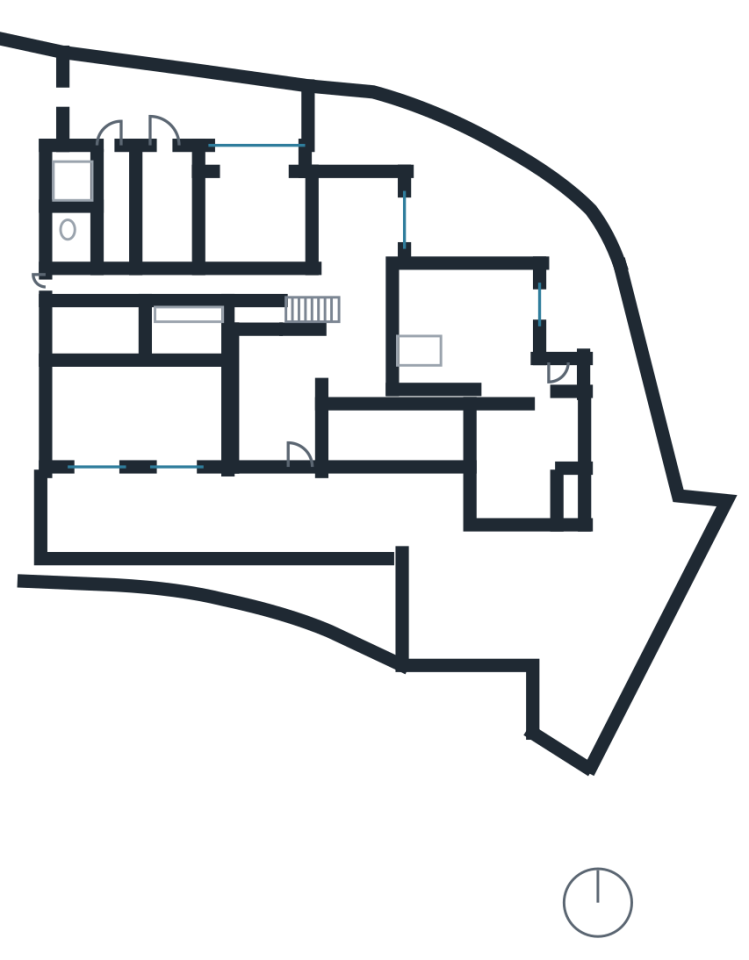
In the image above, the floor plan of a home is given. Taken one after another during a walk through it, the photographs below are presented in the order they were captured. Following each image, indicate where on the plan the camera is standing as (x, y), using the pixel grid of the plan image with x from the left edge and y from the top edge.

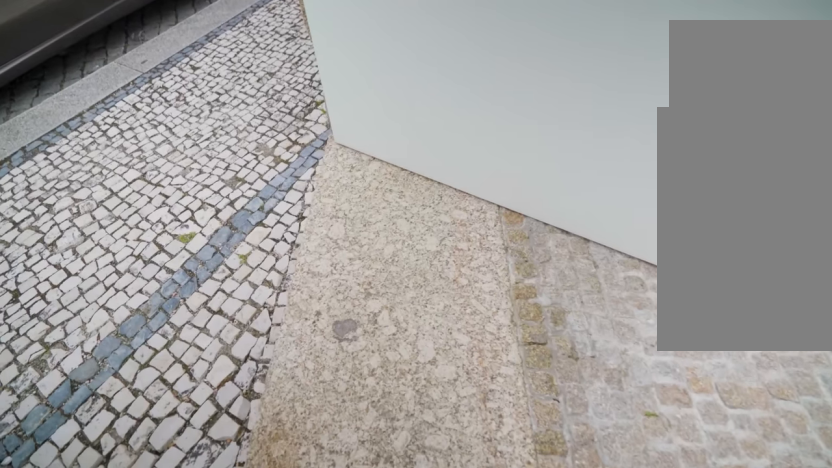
(436, 642)
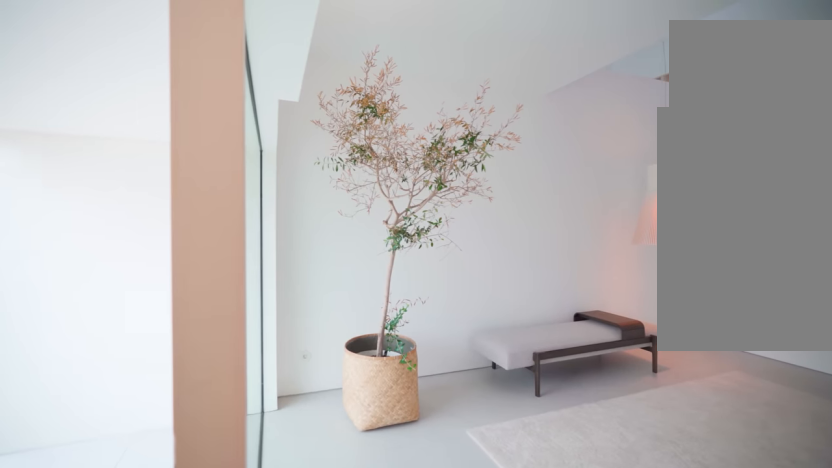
(299, 449)
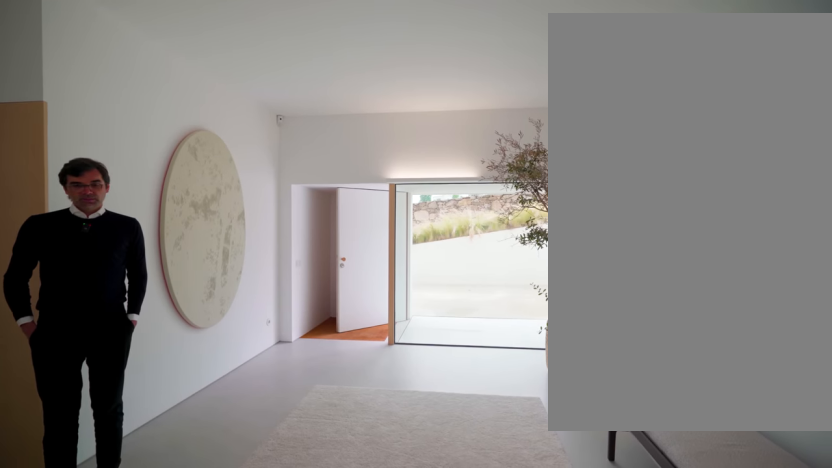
(255, 356)
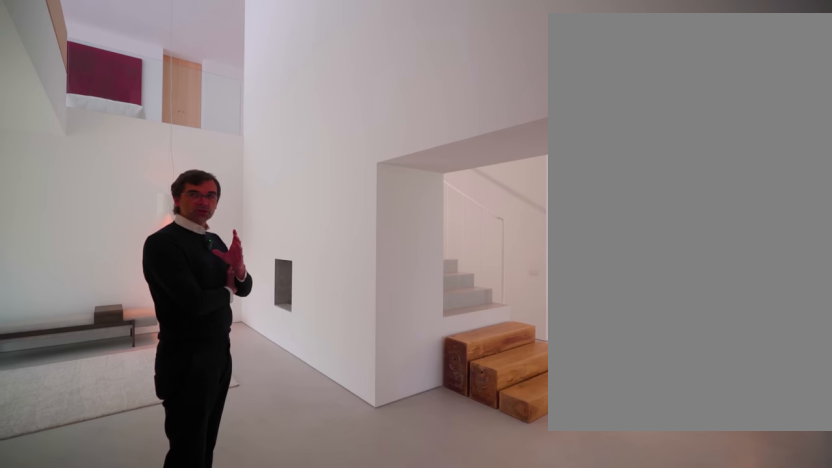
(373, 355)
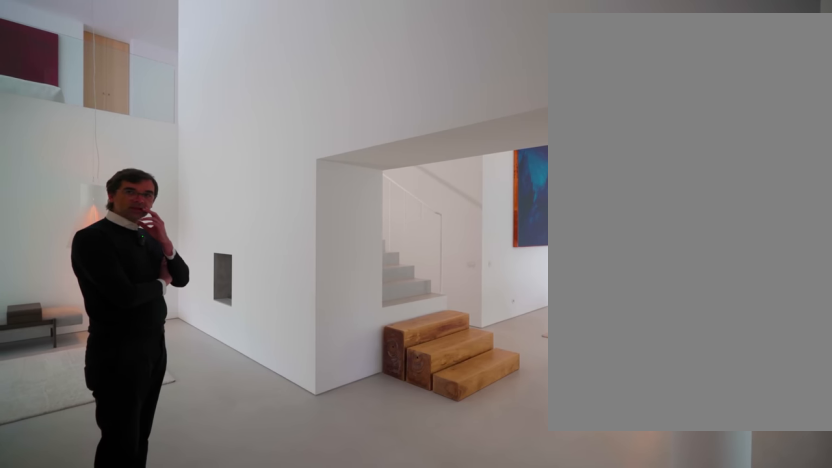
(373, 356)
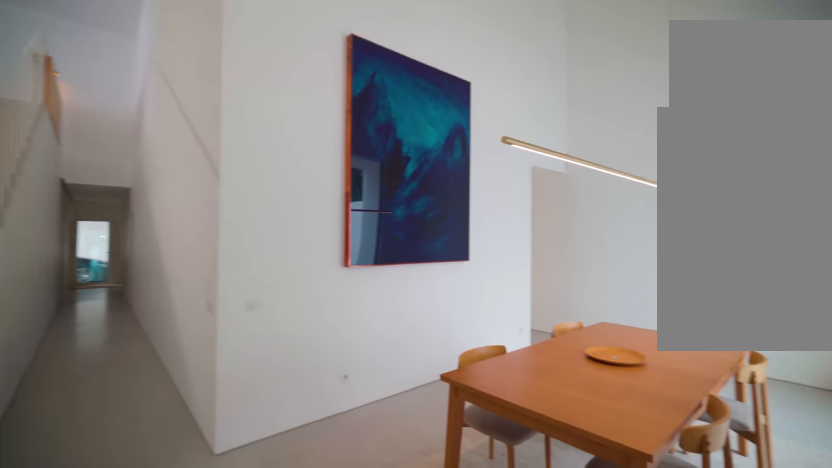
(384, 295)
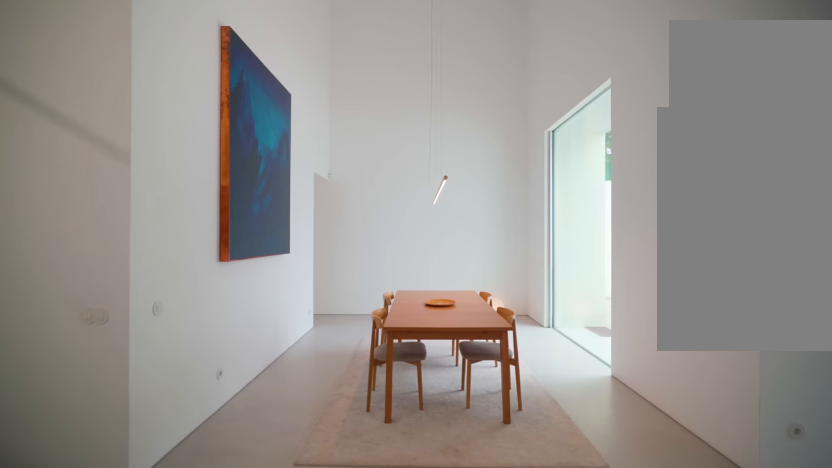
(358, 315)
